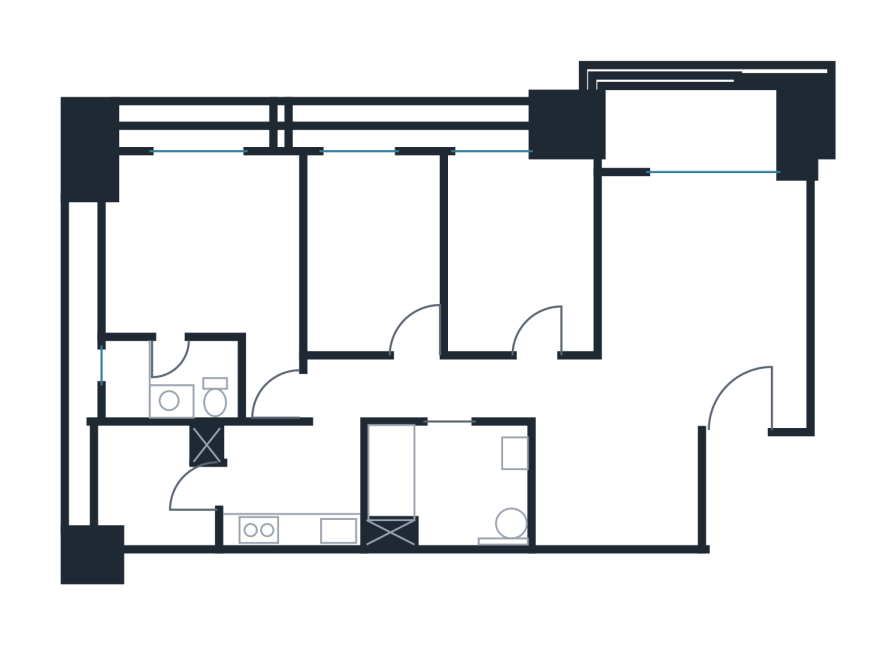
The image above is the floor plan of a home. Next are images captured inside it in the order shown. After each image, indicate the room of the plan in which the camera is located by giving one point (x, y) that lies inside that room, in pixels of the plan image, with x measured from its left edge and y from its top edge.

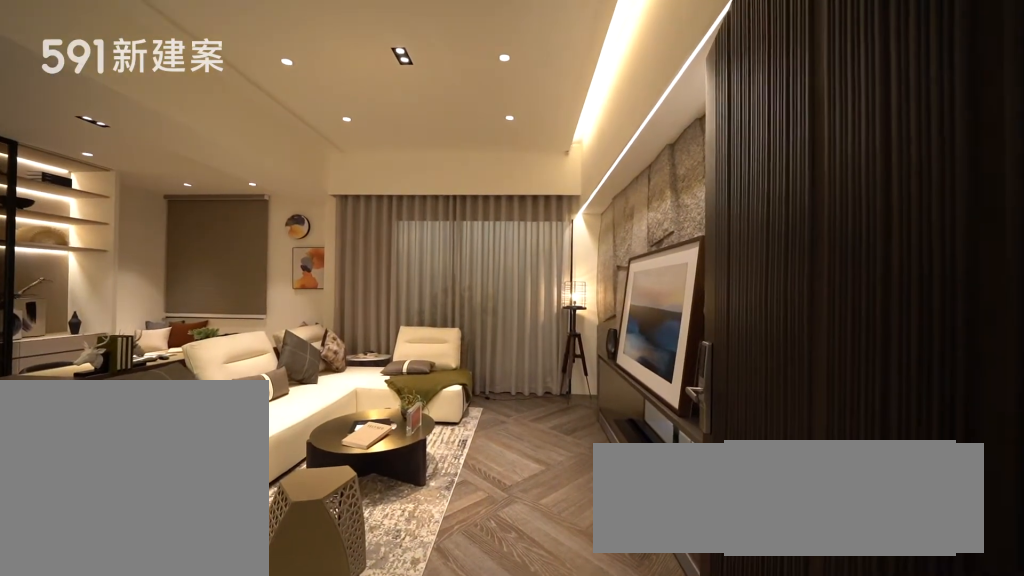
(741, 394)
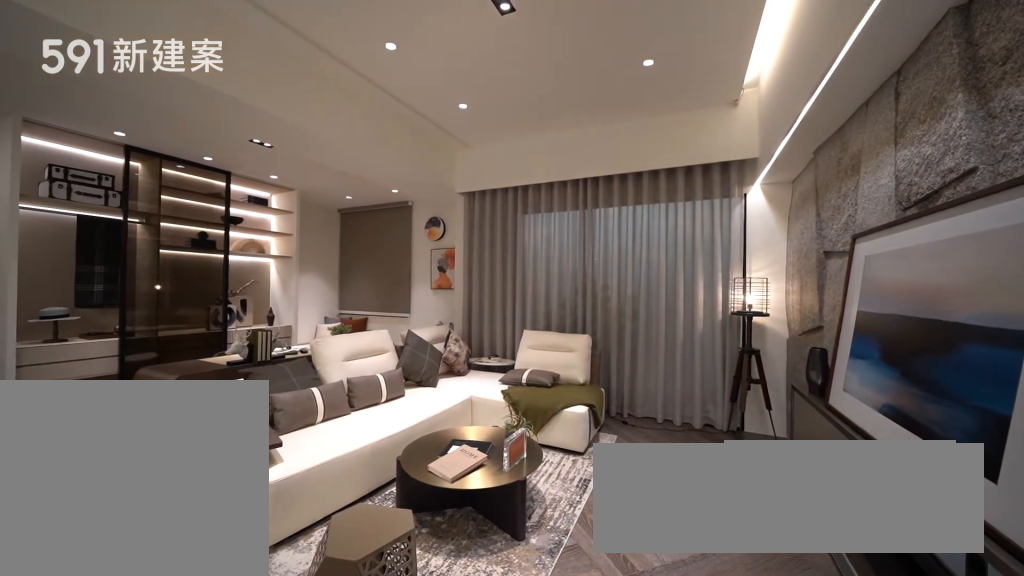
(701, 266)
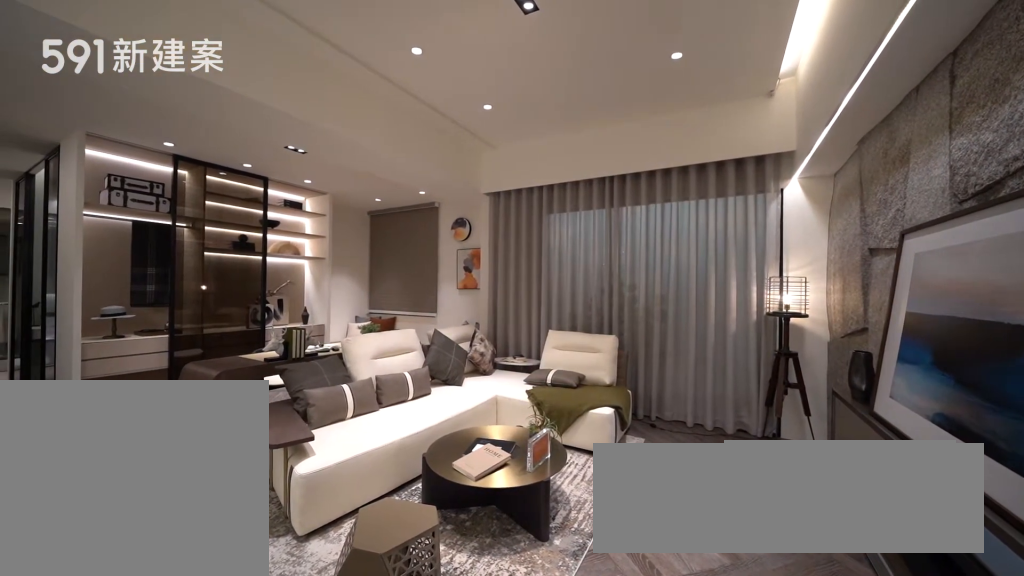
(701, 266)
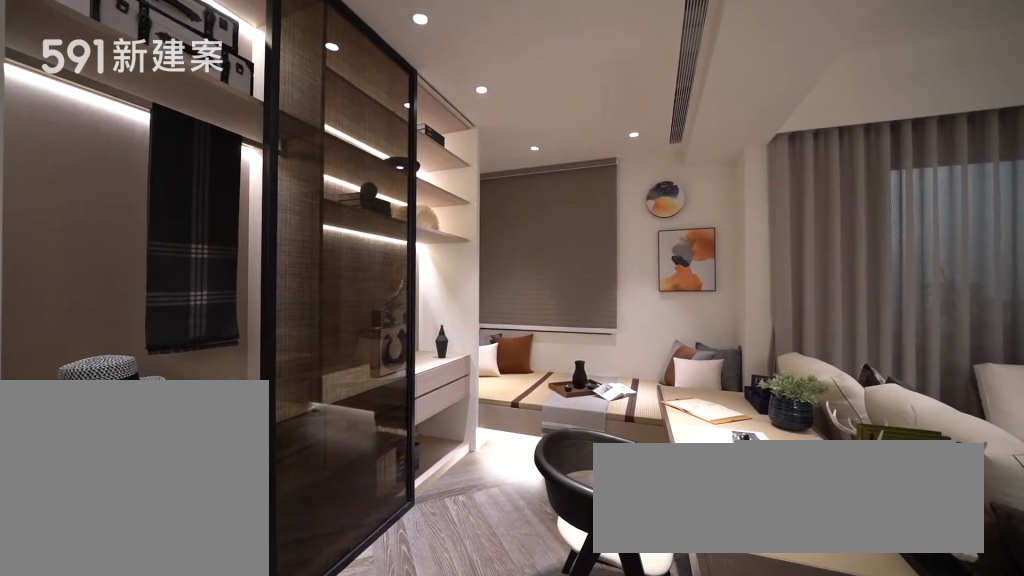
(521, 247)
